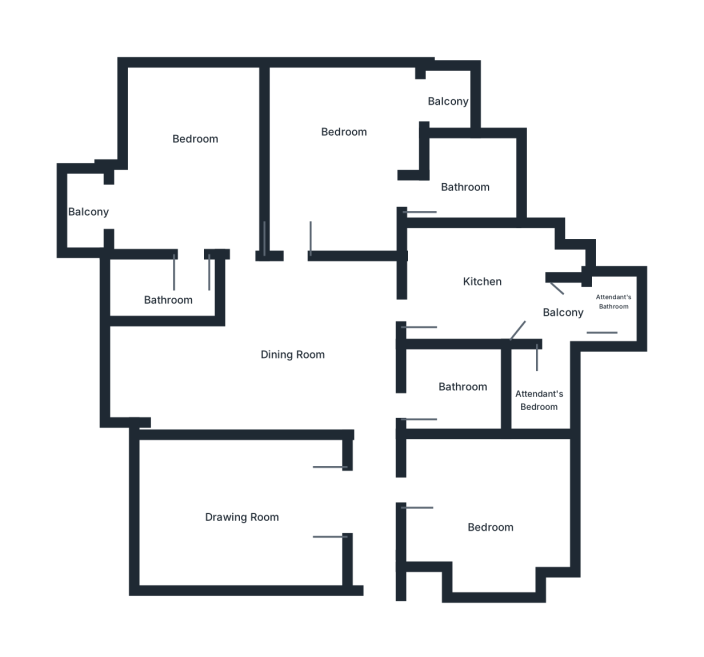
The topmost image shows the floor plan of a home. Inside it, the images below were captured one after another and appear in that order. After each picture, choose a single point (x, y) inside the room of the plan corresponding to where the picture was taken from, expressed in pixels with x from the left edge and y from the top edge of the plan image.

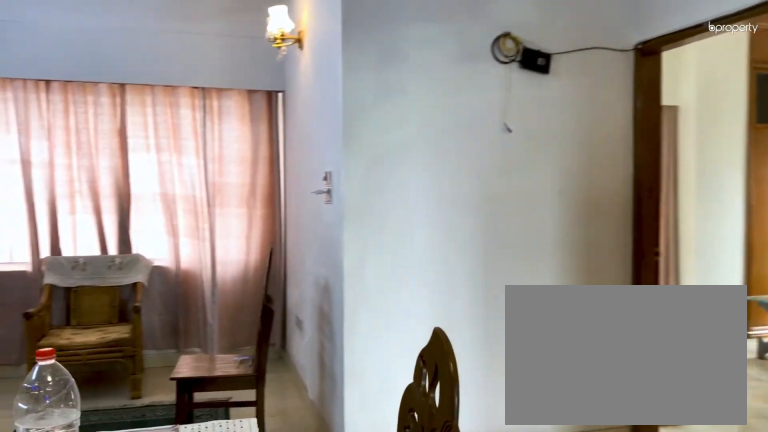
(290, 359)
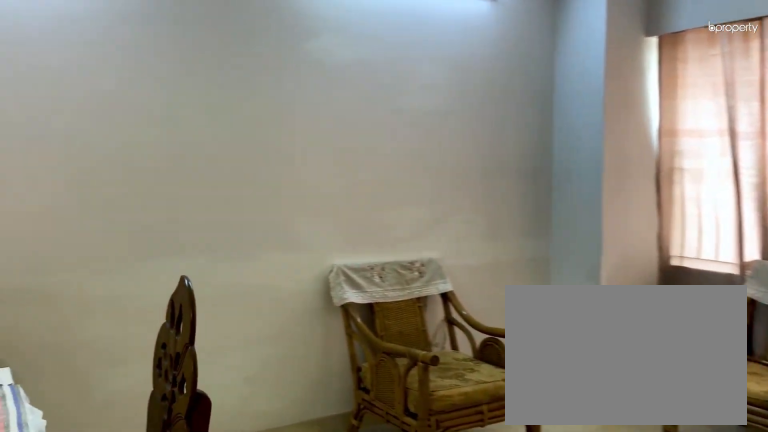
(290, 359)
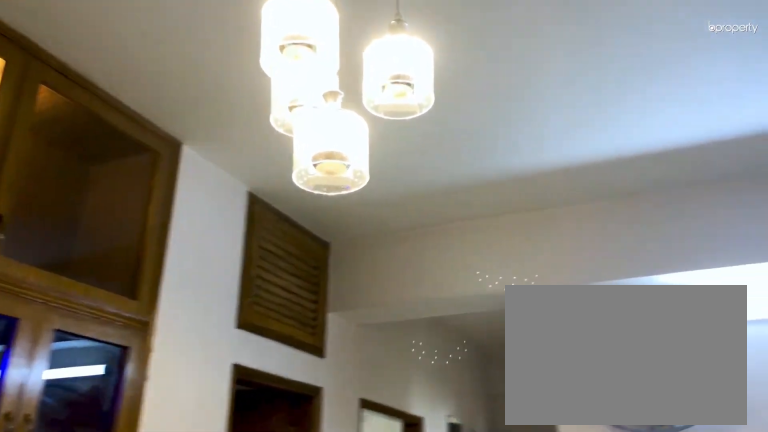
(290, 359)
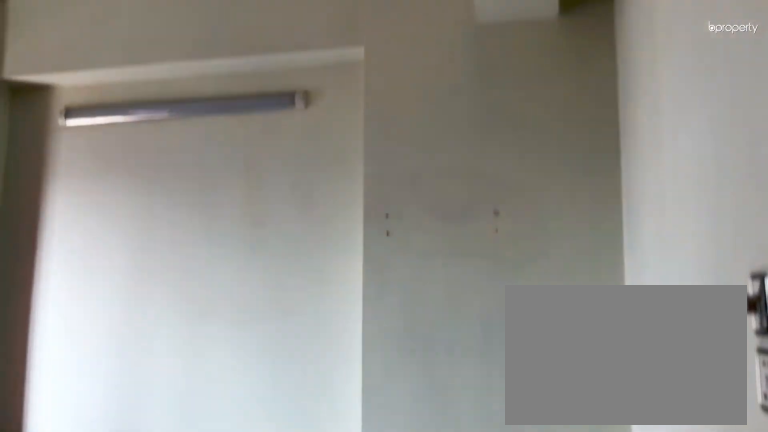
(505, 510)
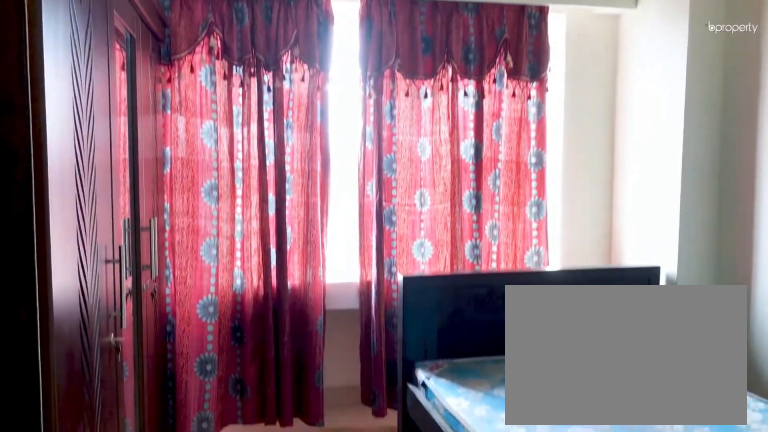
(505, 511)
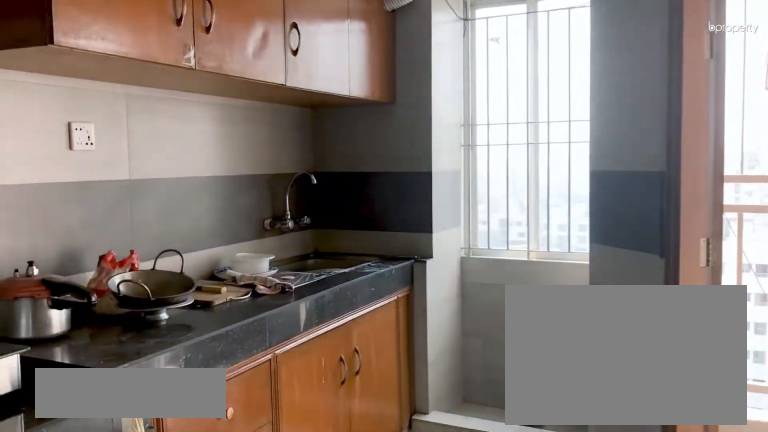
(444, 303)
